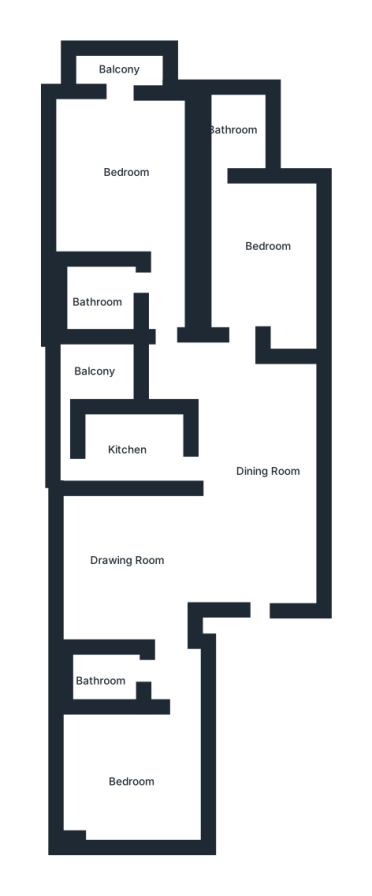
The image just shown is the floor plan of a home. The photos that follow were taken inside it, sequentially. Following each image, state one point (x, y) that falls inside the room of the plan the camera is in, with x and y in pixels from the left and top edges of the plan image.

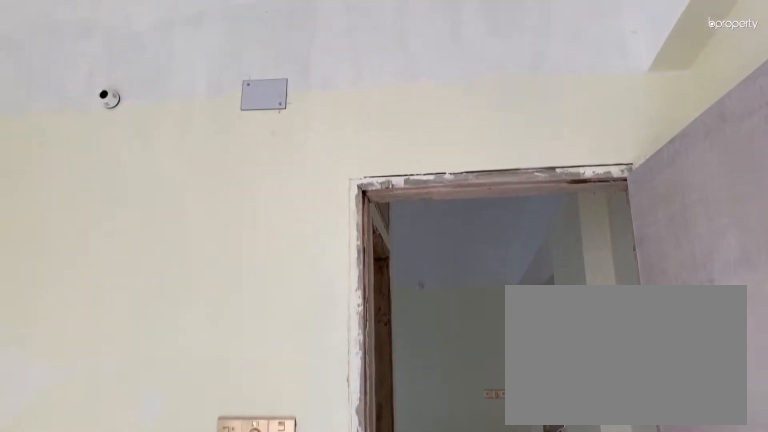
(130, 778)
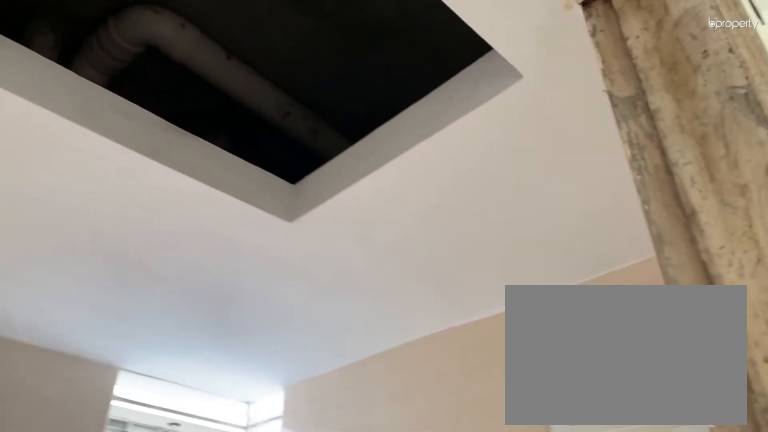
(234, 135)
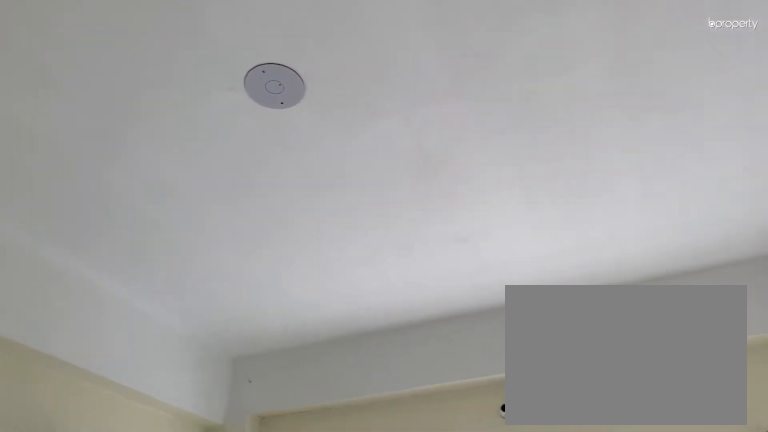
(117, 161)
